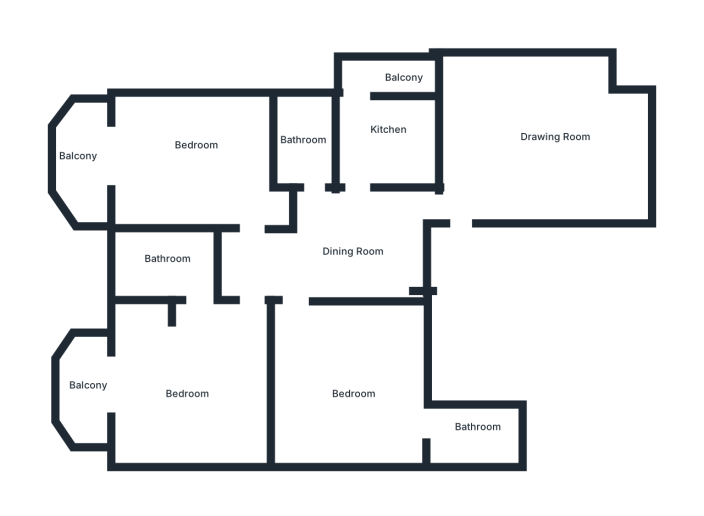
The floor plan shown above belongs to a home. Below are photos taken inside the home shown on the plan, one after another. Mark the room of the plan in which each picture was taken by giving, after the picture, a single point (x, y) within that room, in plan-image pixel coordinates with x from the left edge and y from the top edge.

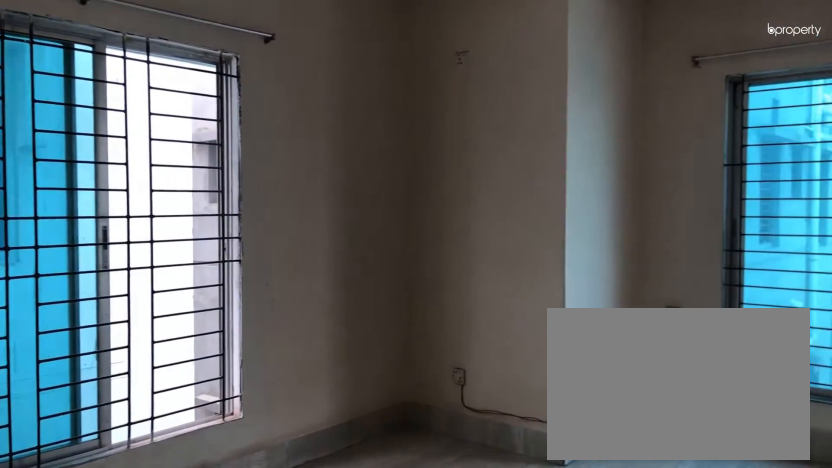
(547, 136)
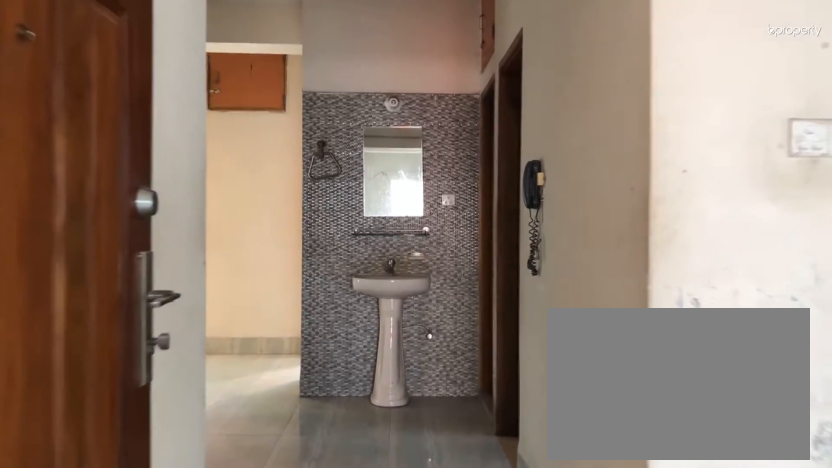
(420, 219)
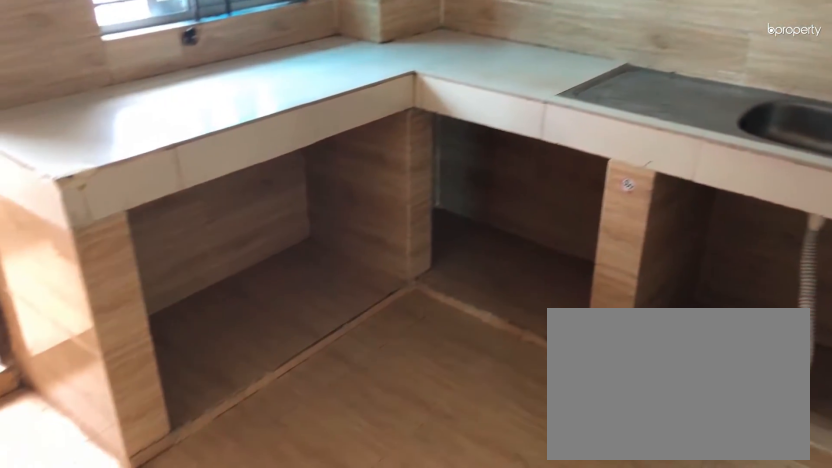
(380, 128)
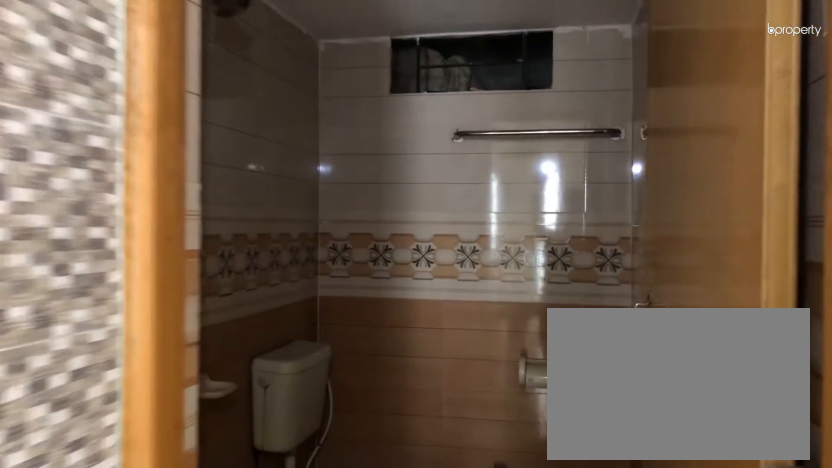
(301, 140)
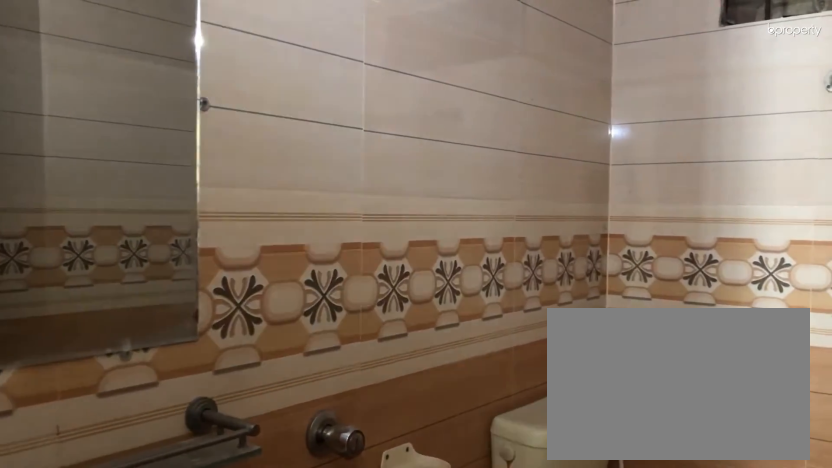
(301, 140)
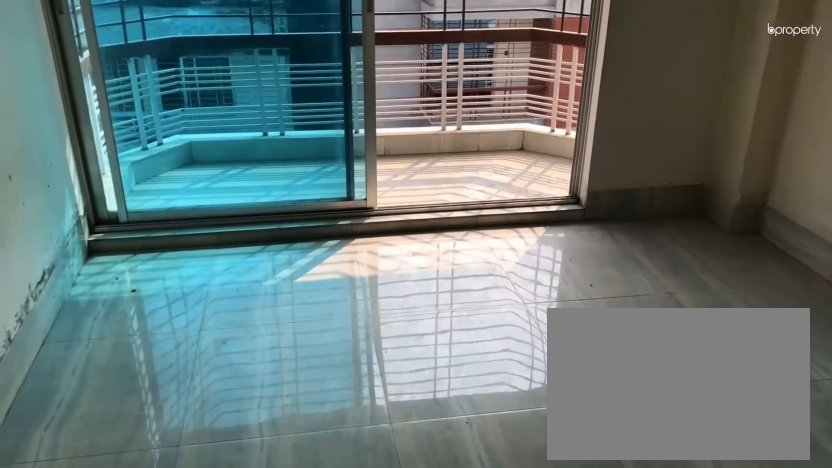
(191, 151)
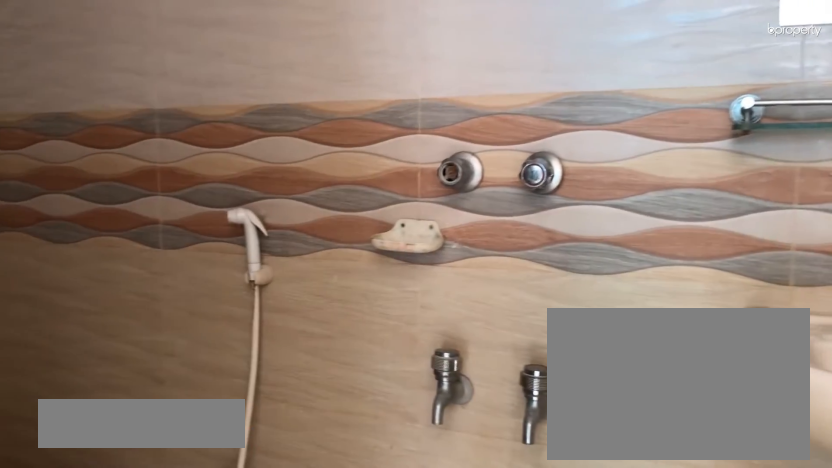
(163, 258)
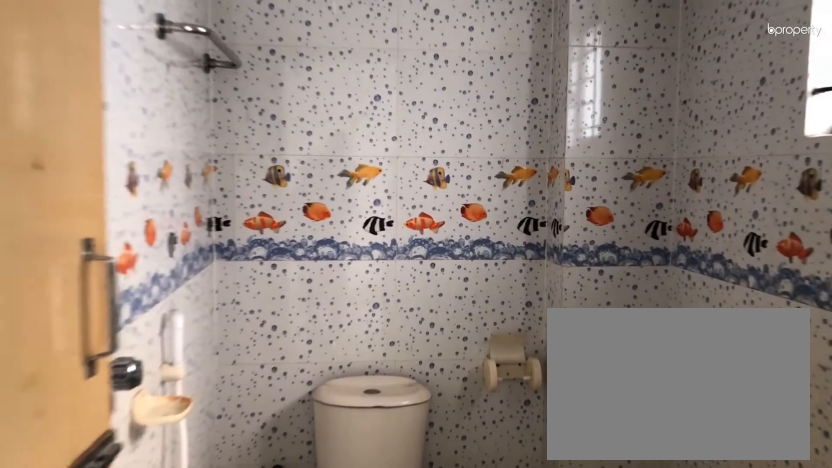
(478, 434)
